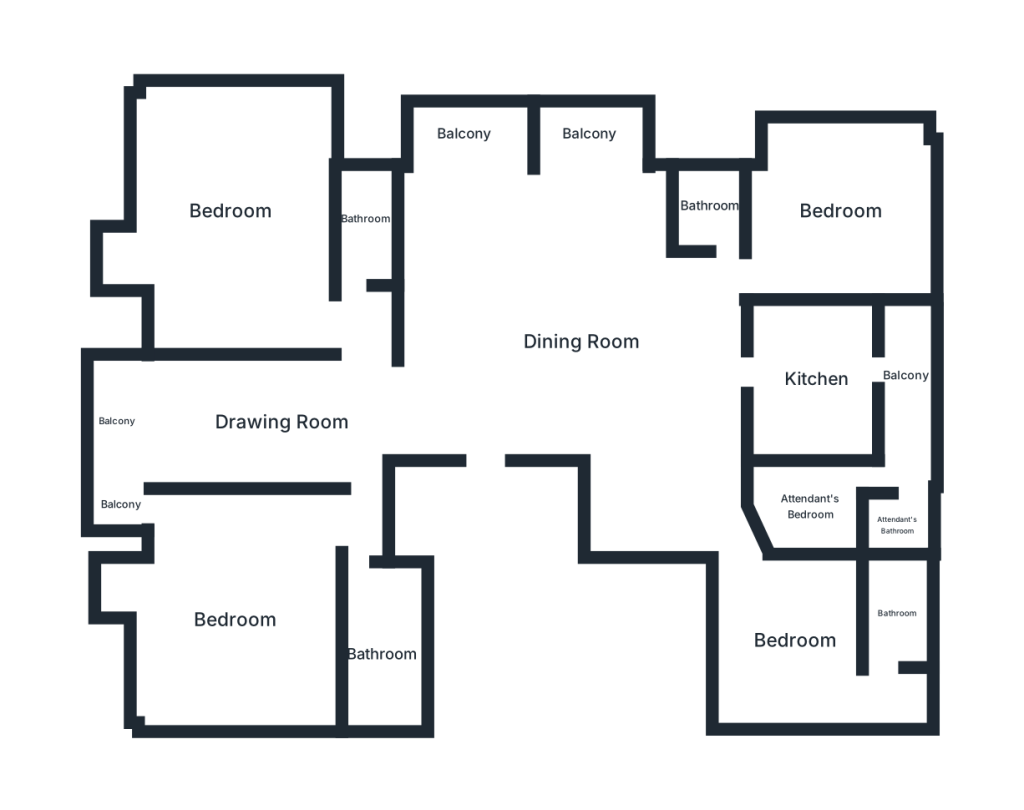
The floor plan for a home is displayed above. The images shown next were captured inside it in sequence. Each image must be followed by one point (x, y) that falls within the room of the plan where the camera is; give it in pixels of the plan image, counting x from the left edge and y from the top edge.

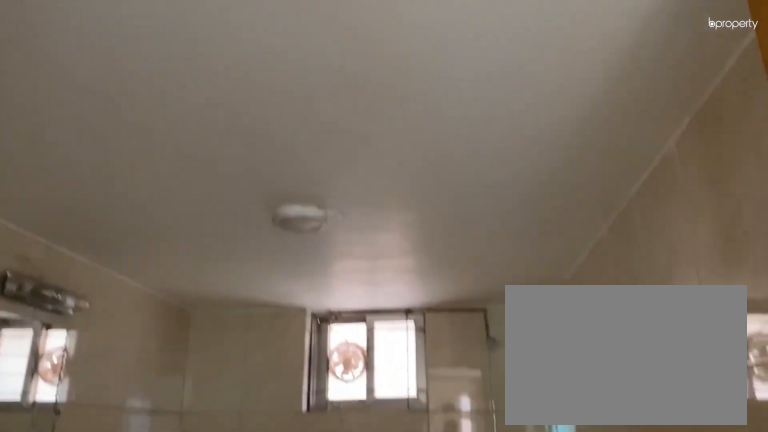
(381, 654)
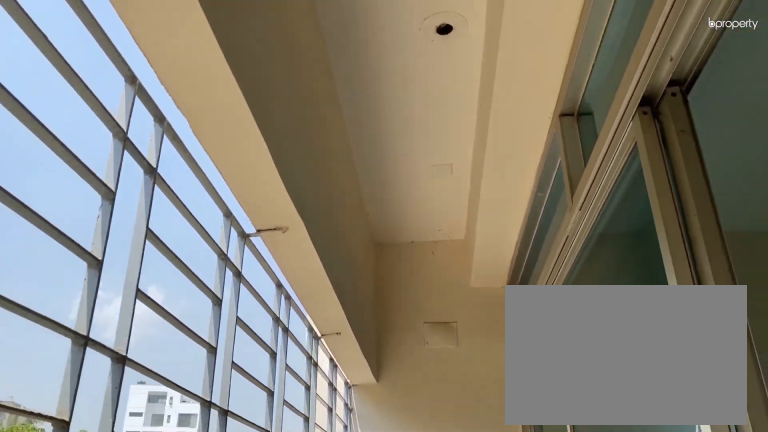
(121, 504)
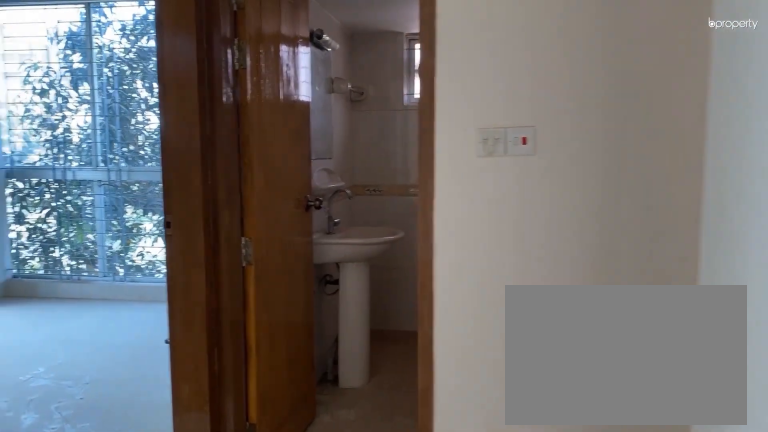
(334, 367)
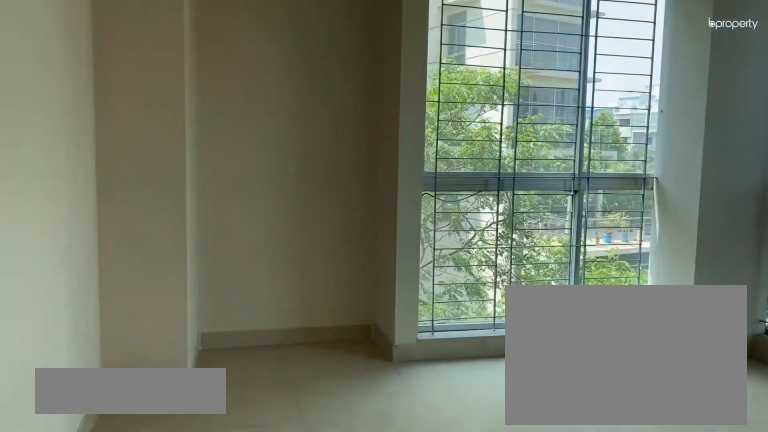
(229, 207)
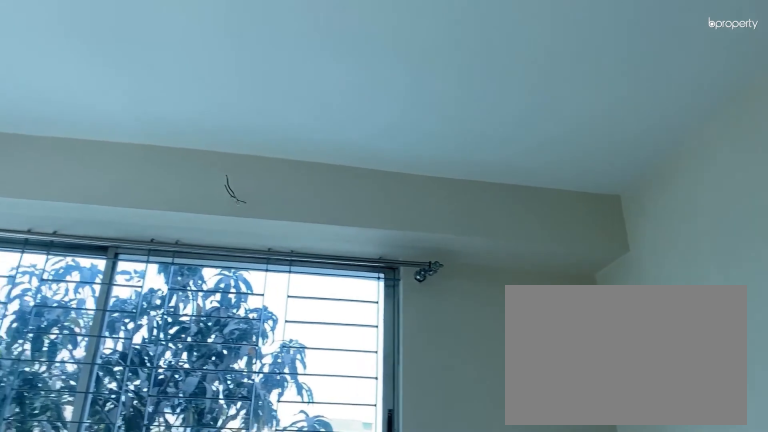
(229, 207)
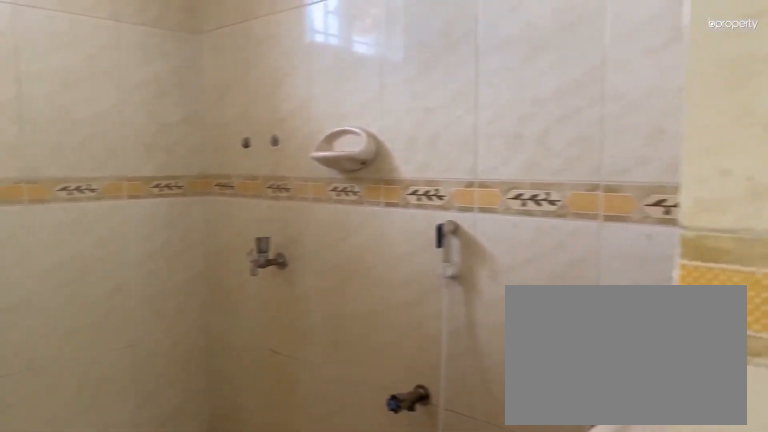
(368, 220)
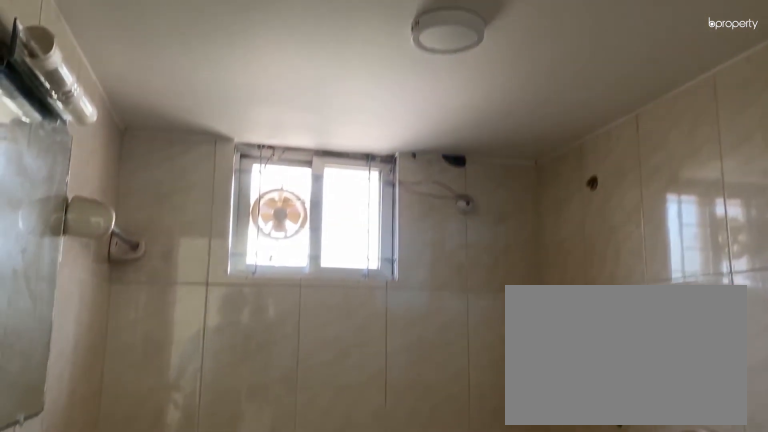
(368, 220)
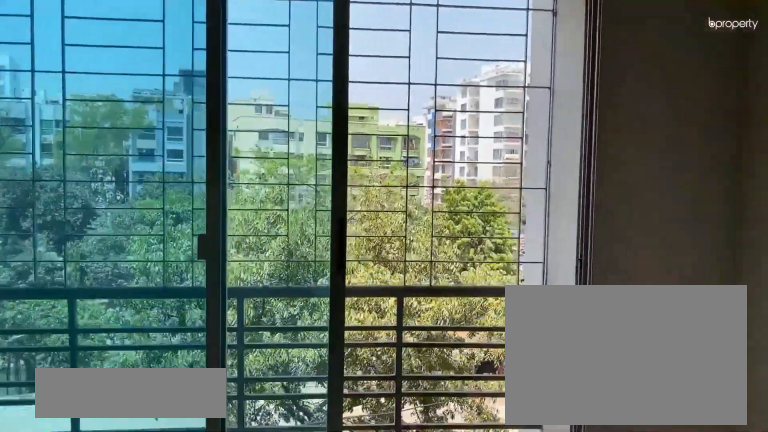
(586, 186)
